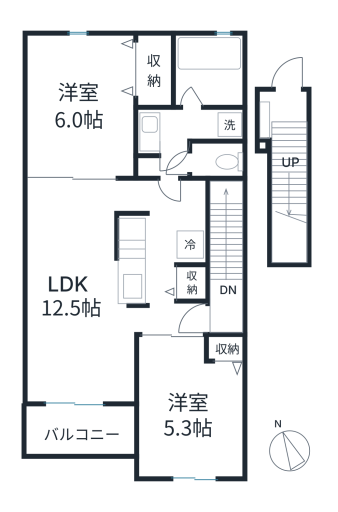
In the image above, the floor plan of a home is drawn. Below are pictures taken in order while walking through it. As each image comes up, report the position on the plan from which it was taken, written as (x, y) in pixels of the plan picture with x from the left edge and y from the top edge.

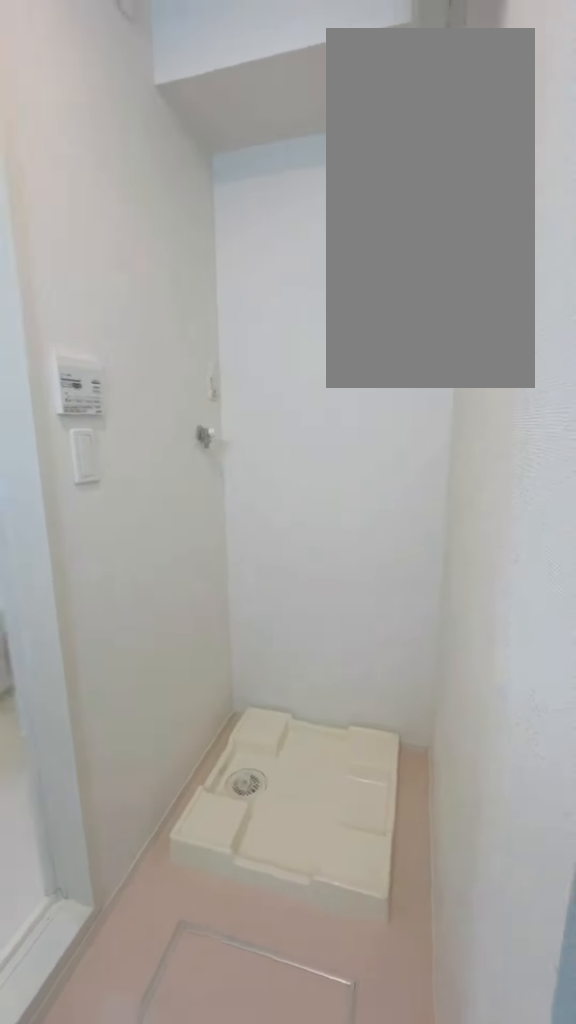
(176, 128)
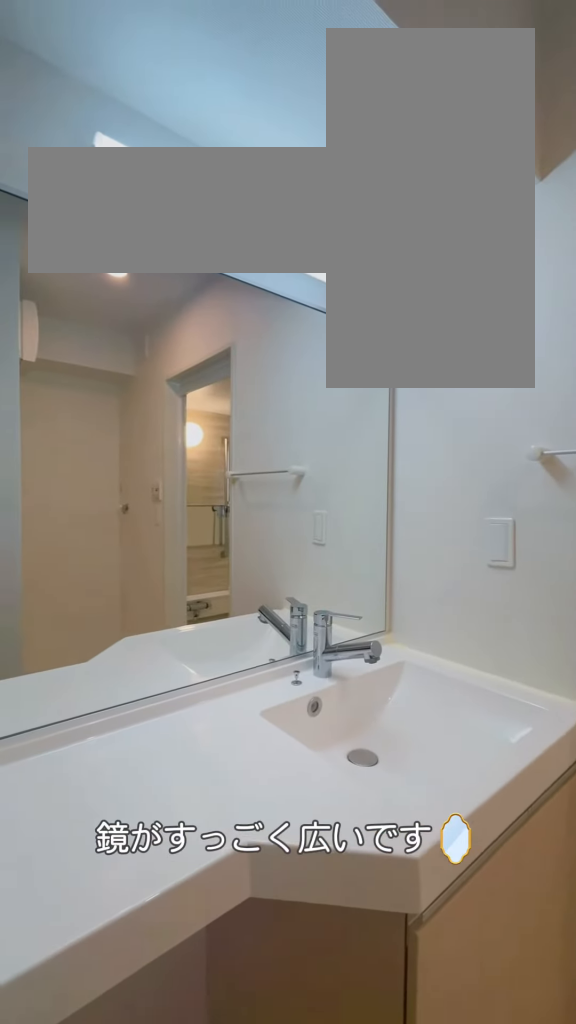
(171, 155)
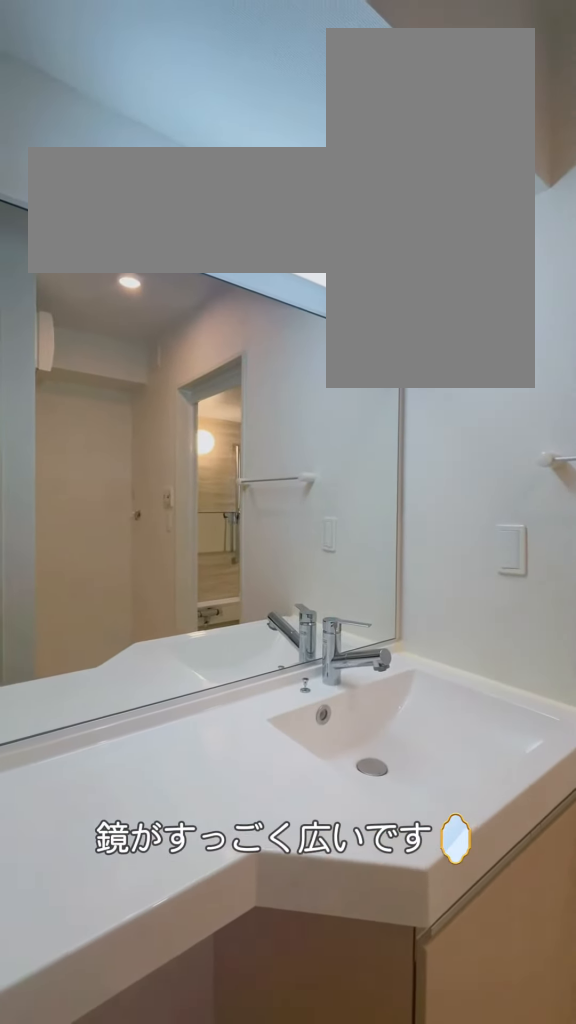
(172, 156)
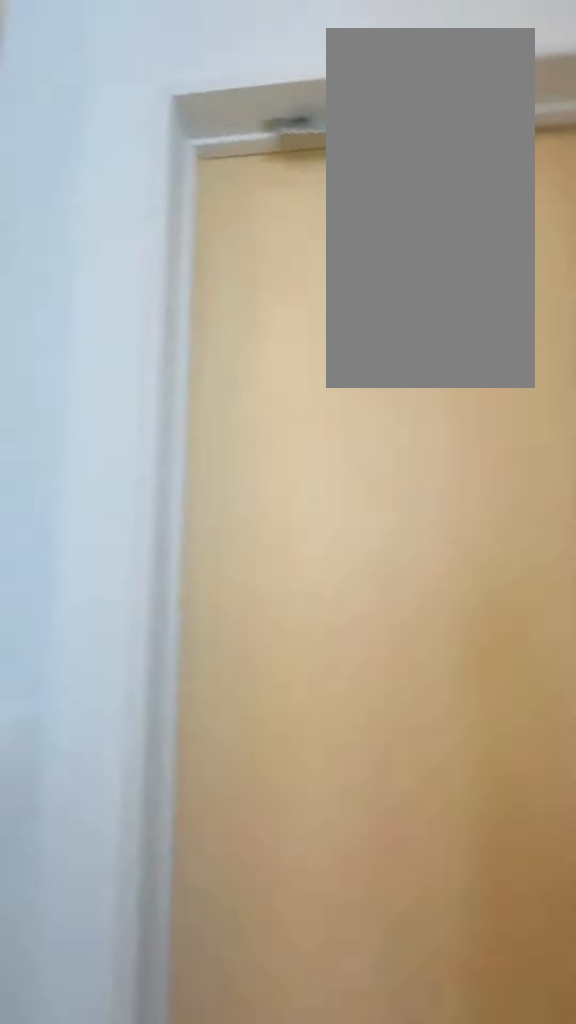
(170, 168)
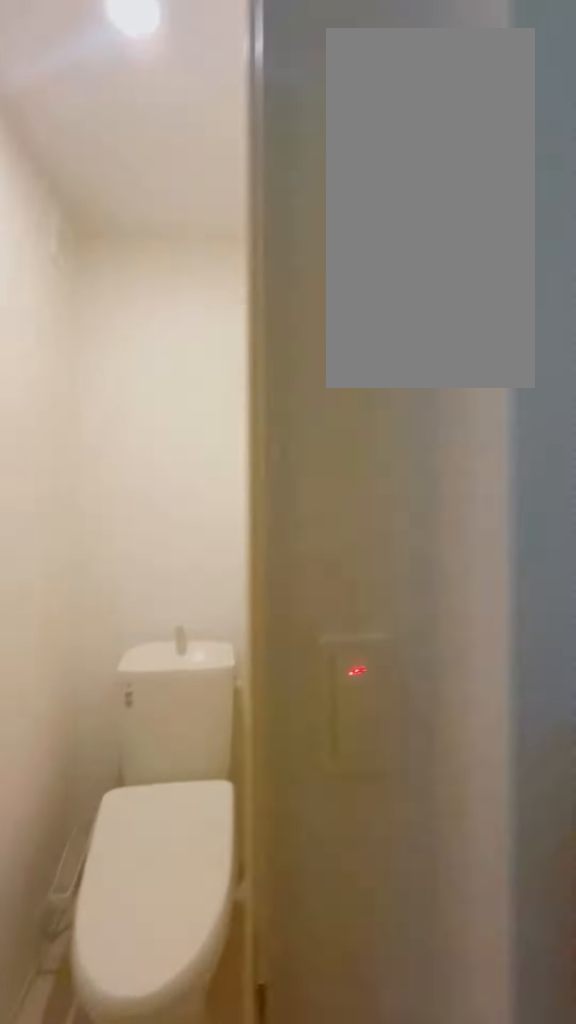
(171, 168)
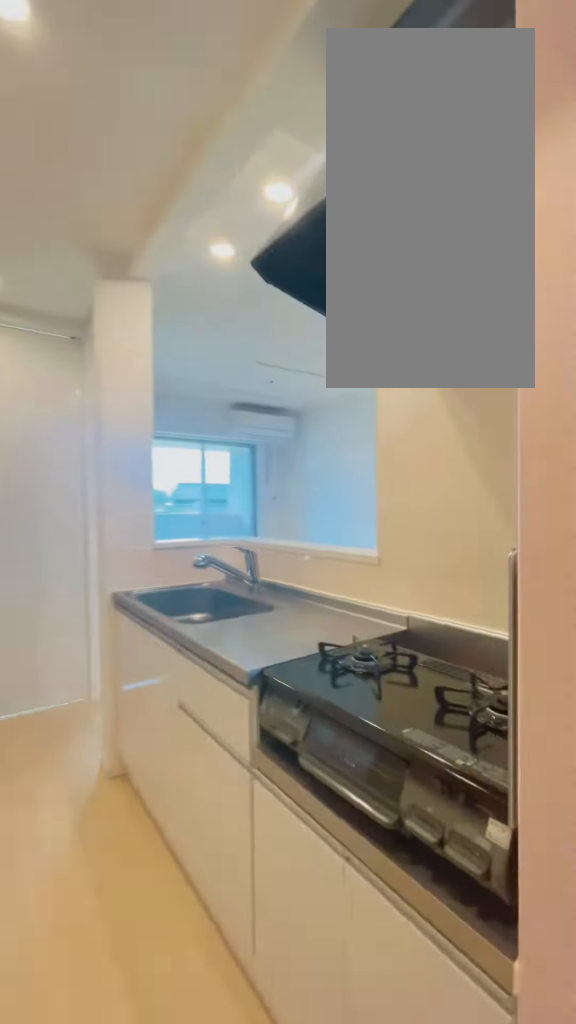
(166, 195)
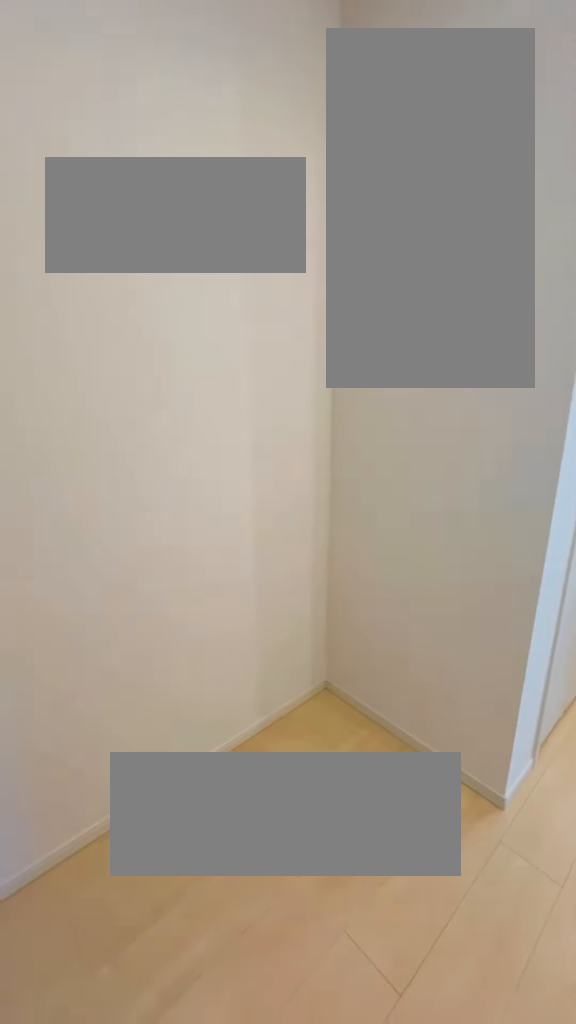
(161, 219)
